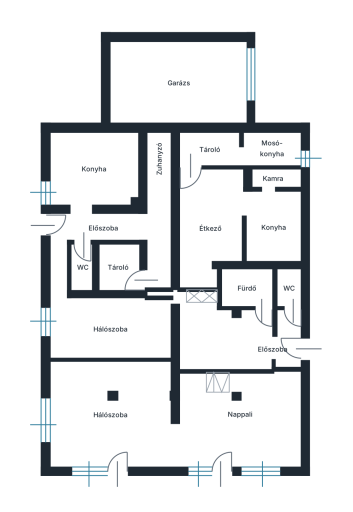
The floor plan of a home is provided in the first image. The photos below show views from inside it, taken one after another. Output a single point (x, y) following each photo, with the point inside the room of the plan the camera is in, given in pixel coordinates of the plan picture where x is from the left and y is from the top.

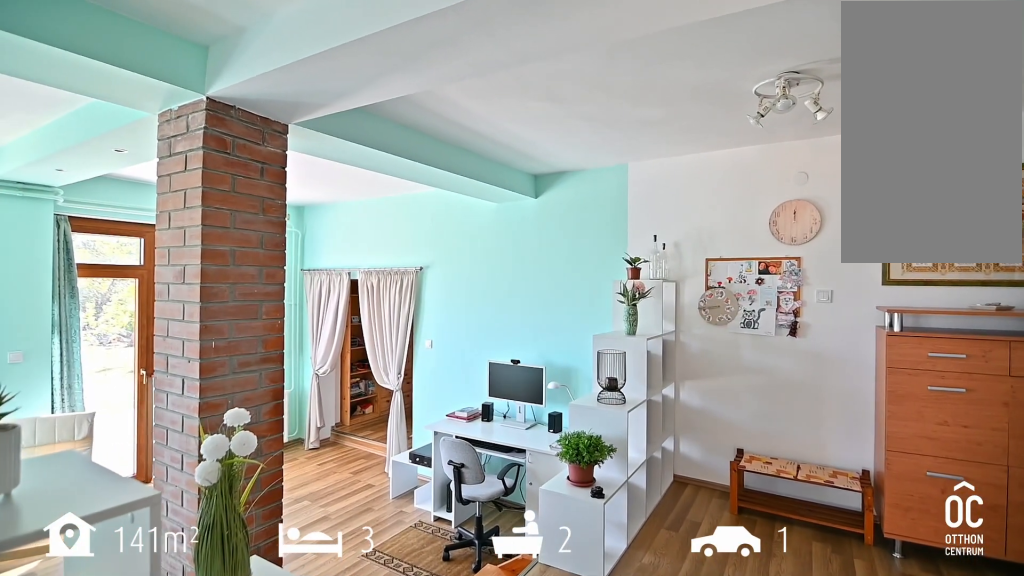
(238, 384)
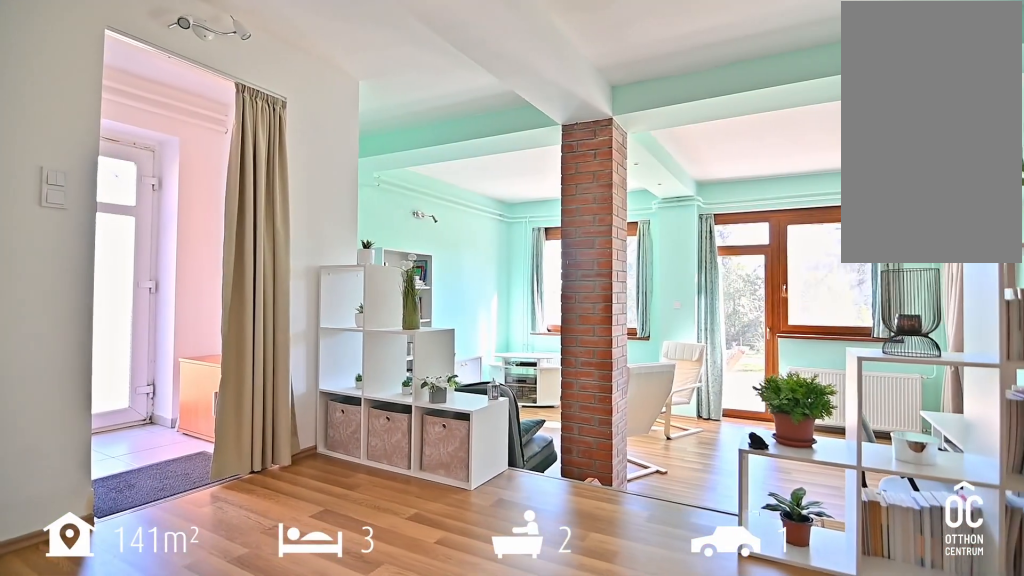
(238, 384)
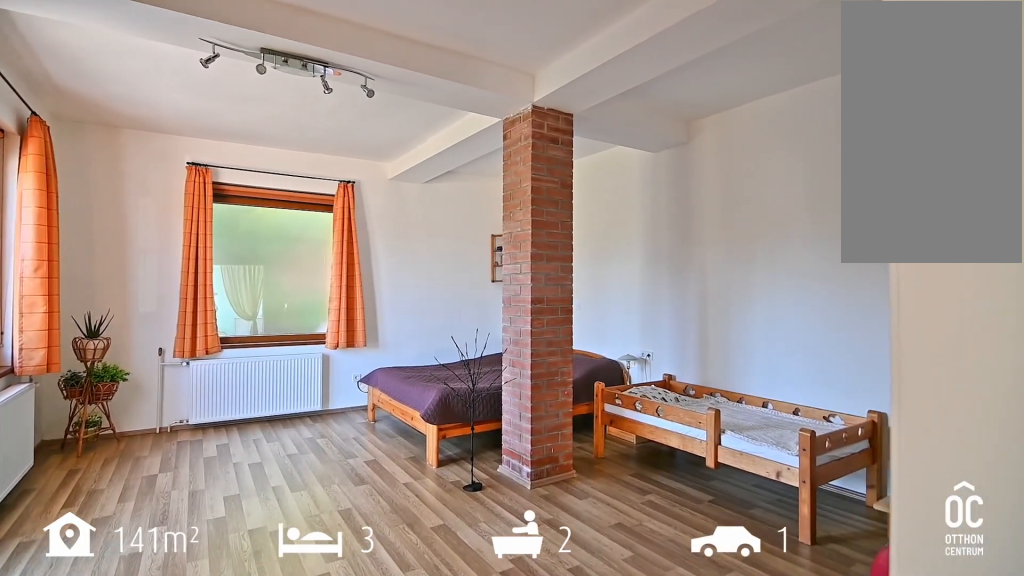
(110, 413)
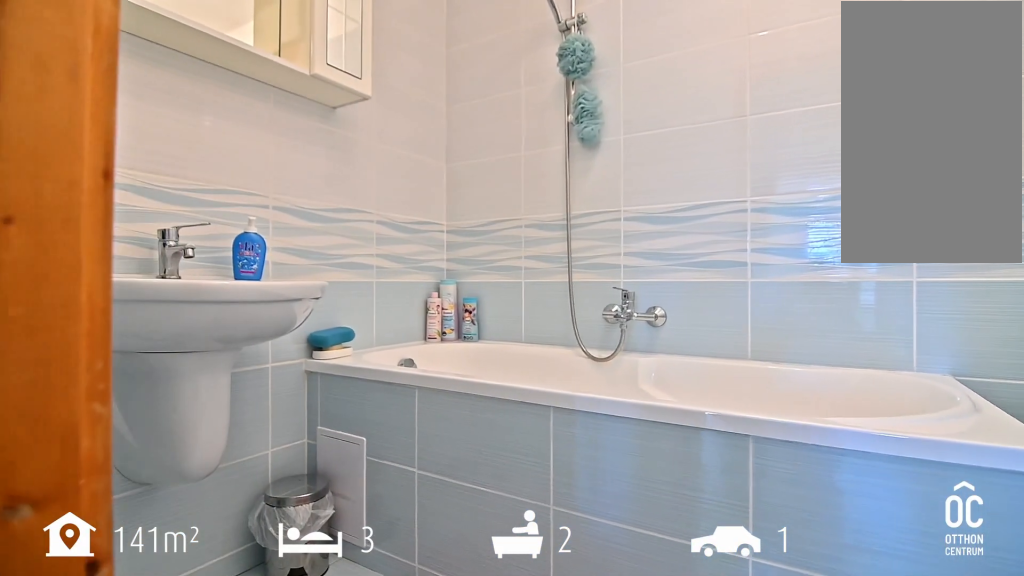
(246, 287)
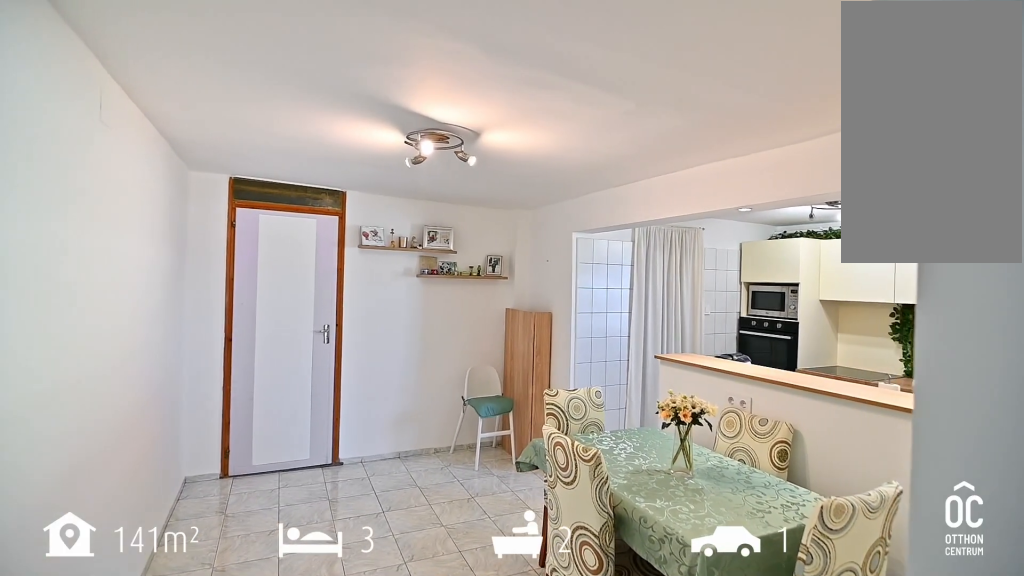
(209, 220)
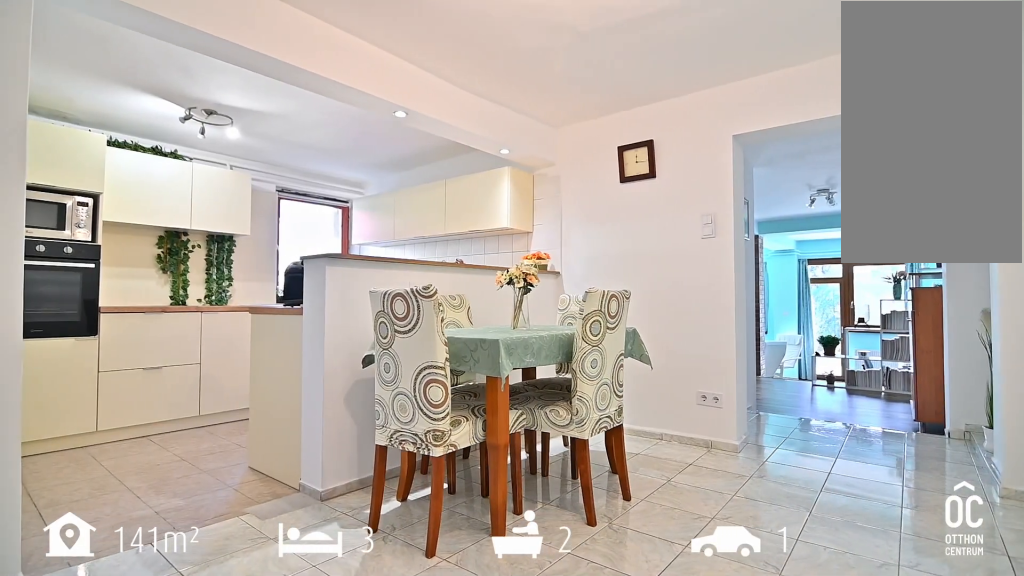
(209, 220)
